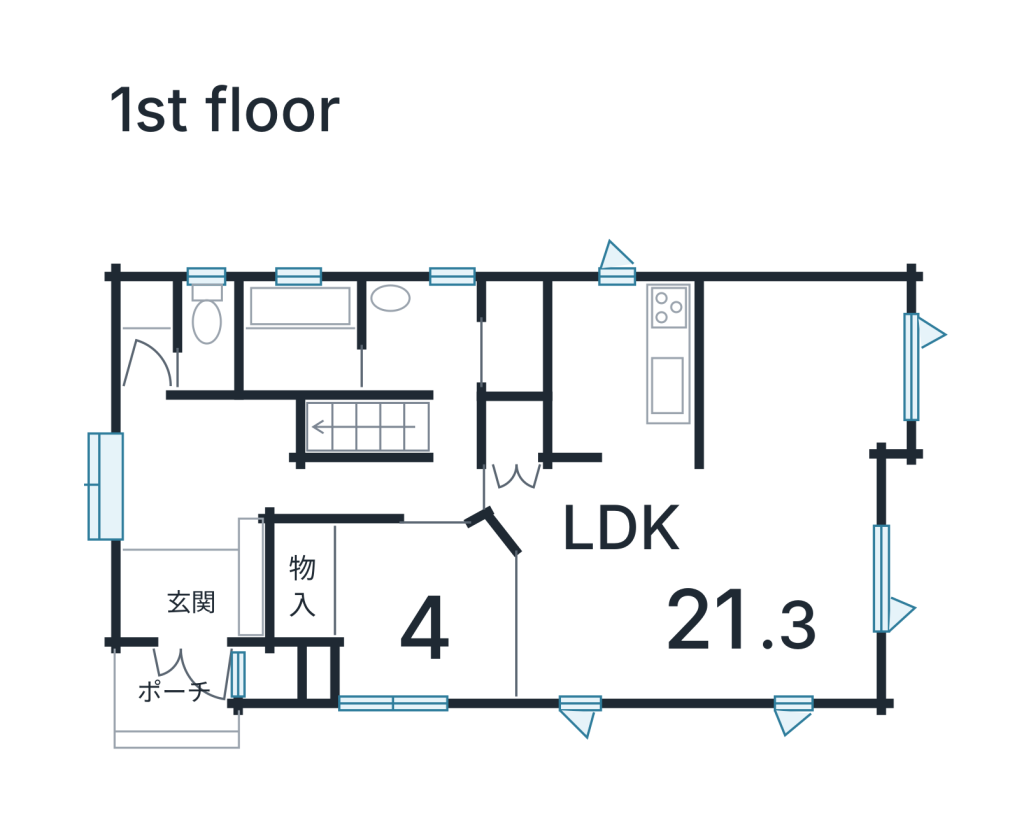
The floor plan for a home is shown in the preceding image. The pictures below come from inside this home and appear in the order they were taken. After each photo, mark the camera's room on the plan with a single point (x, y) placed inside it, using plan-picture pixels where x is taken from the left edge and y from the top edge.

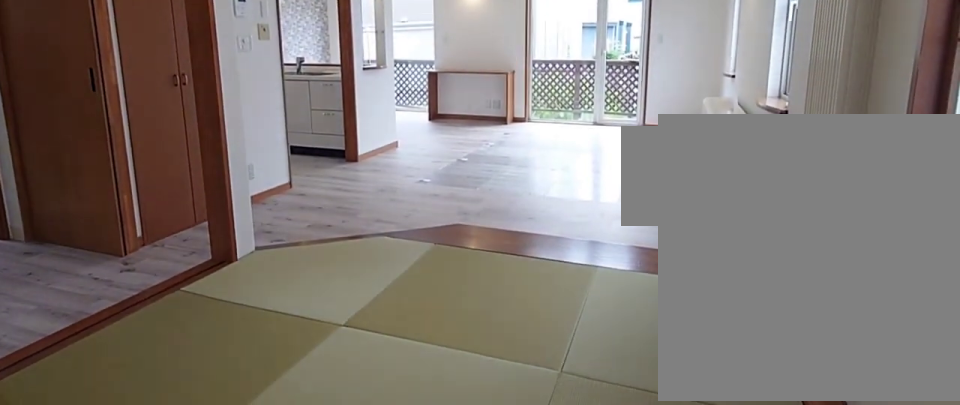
(422, 626)
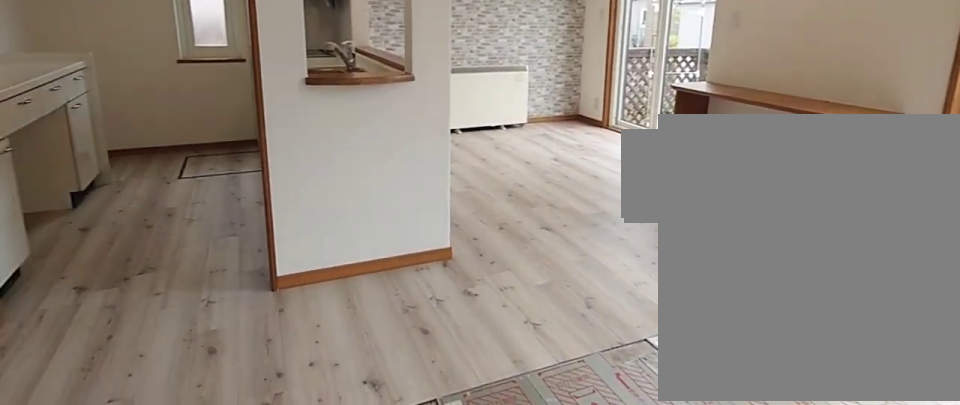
(710, 586)
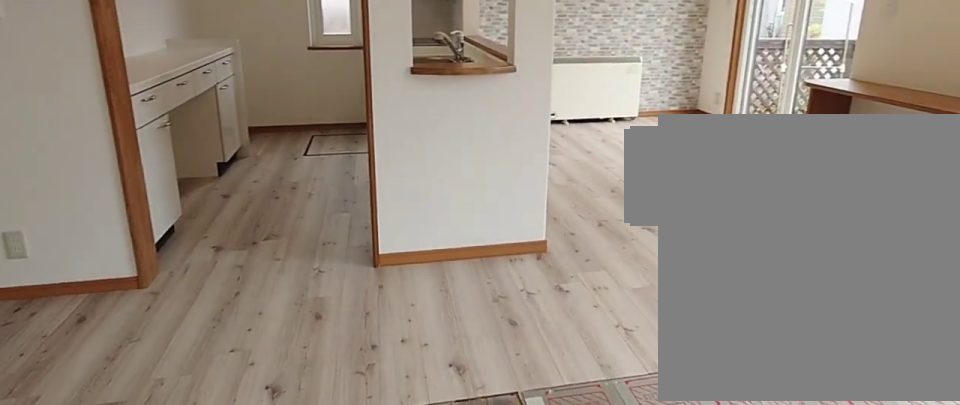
(710, 586)
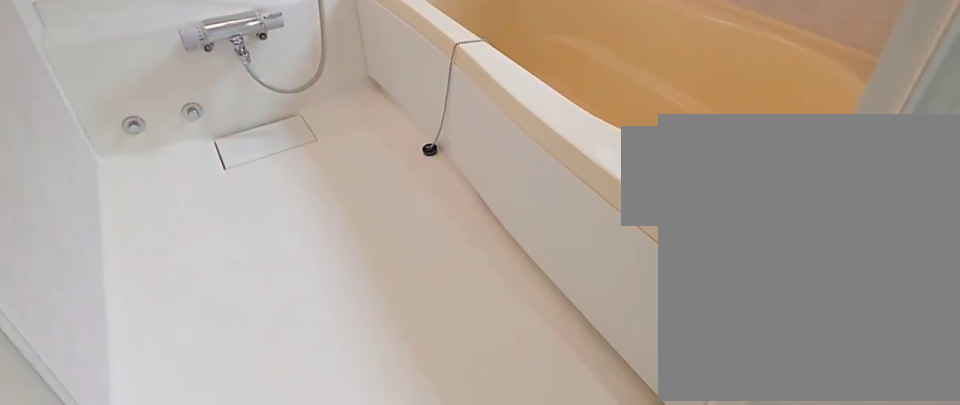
(291, 356)
